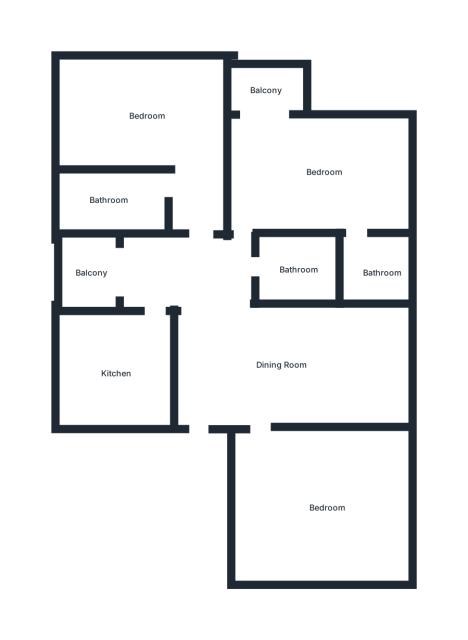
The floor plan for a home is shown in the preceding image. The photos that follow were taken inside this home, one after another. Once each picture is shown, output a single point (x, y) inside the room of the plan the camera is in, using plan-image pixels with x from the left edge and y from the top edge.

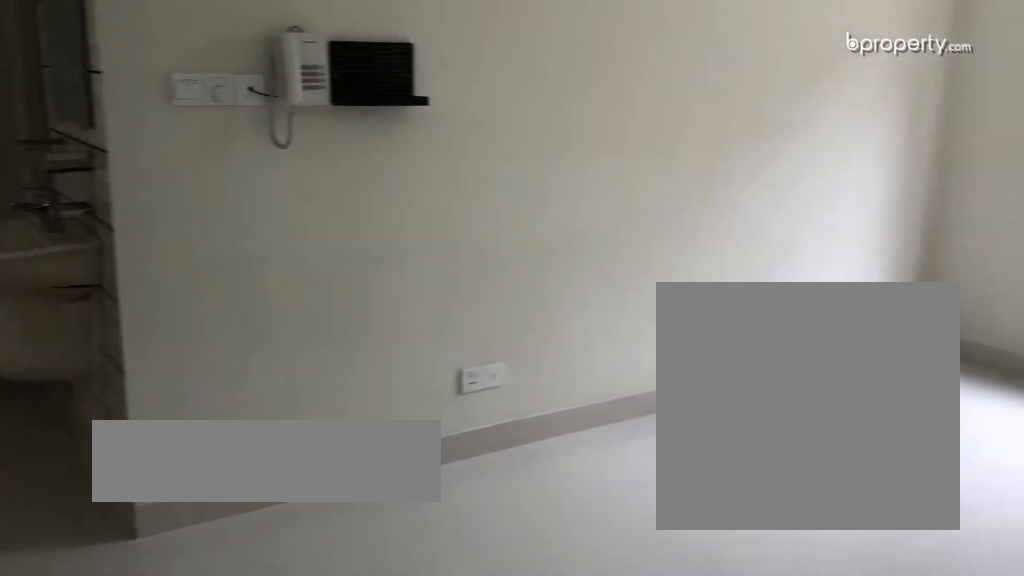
(283, 362)
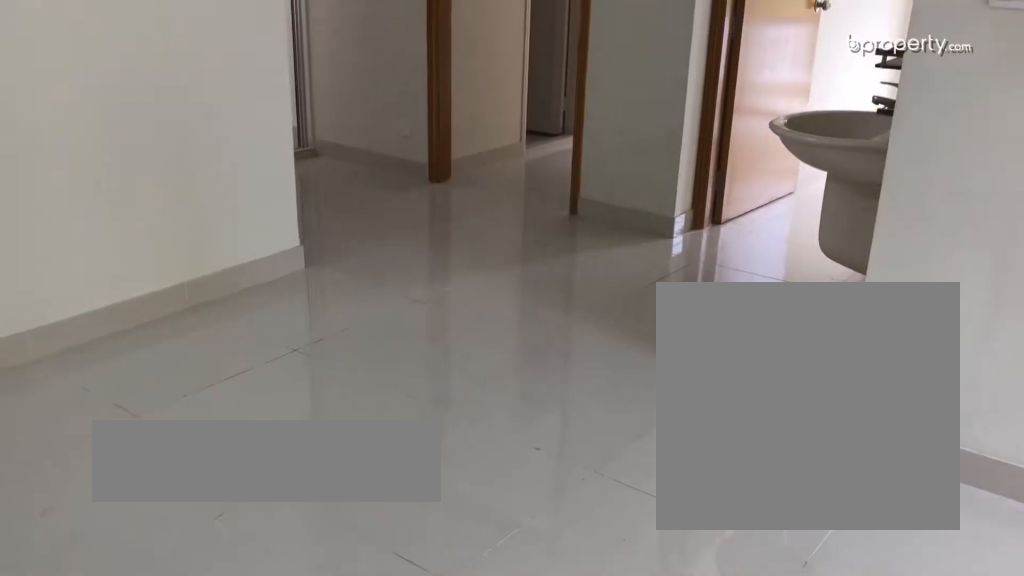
(283, 362)
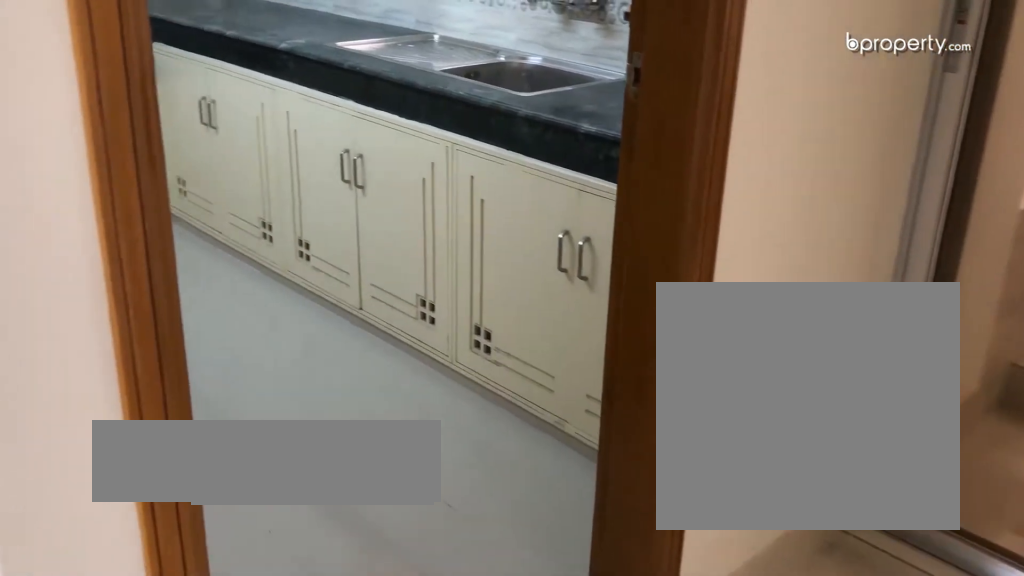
(115, 374)
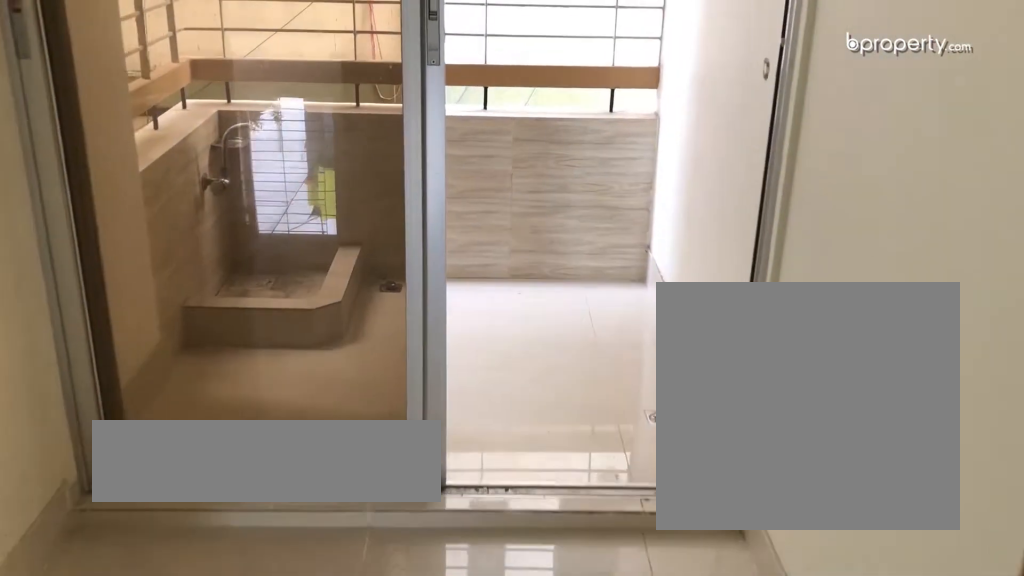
(93, 274)
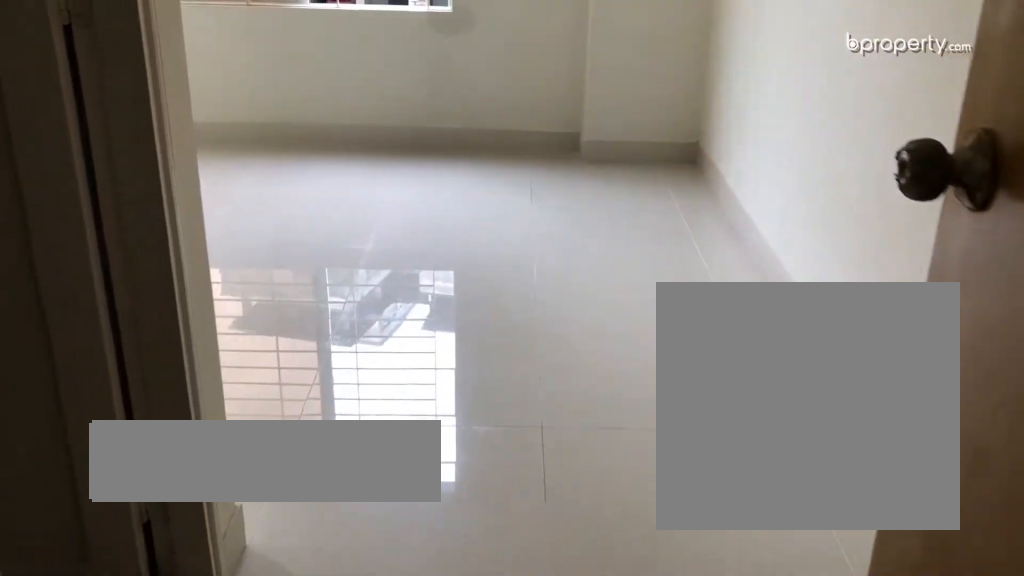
(148, 116)
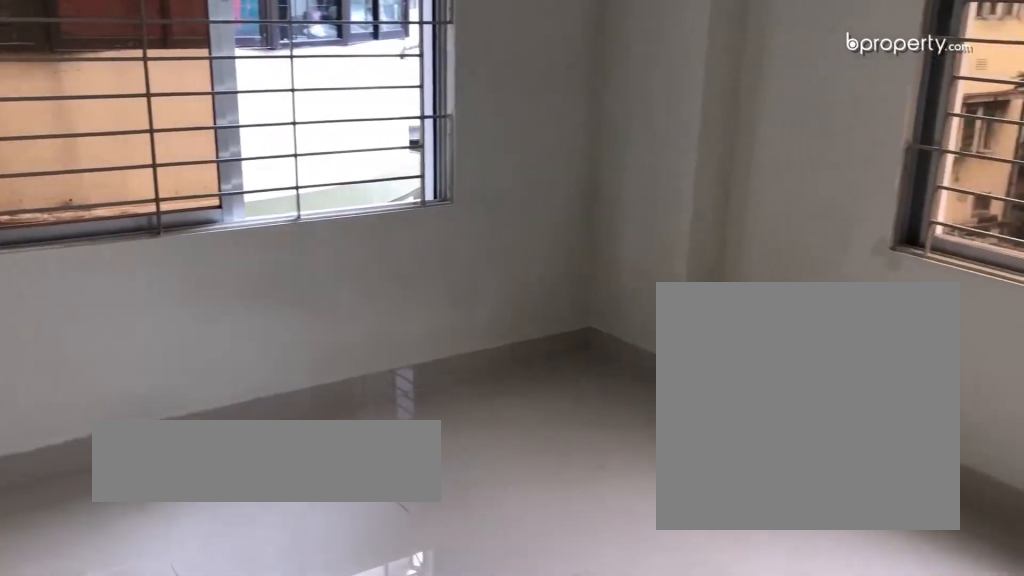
(148, 116)
